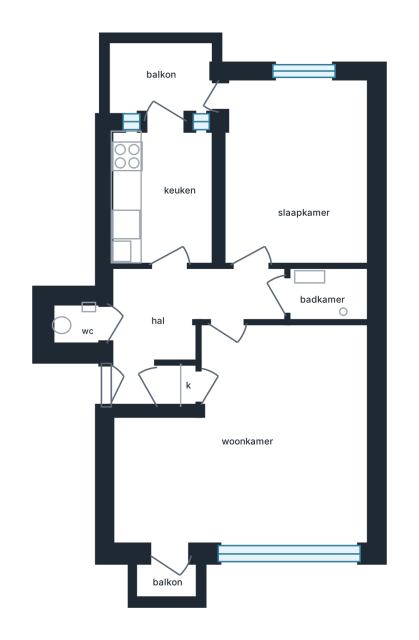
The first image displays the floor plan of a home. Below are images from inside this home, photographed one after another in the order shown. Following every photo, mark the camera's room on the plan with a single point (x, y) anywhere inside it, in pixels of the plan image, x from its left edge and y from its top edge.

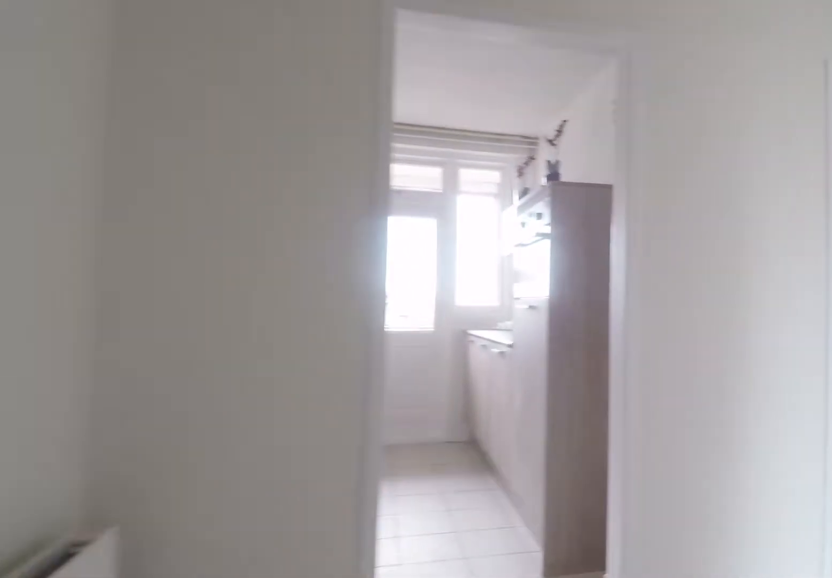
(176, 319)
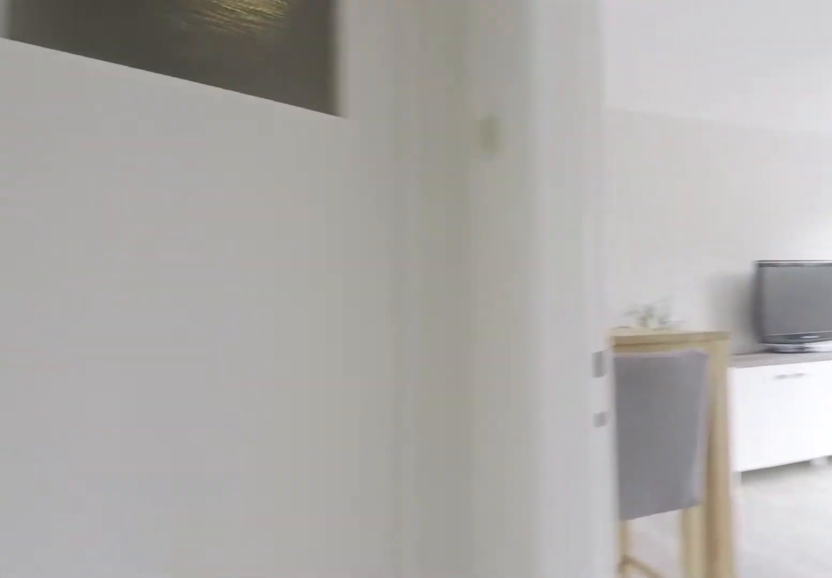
(176, 319)
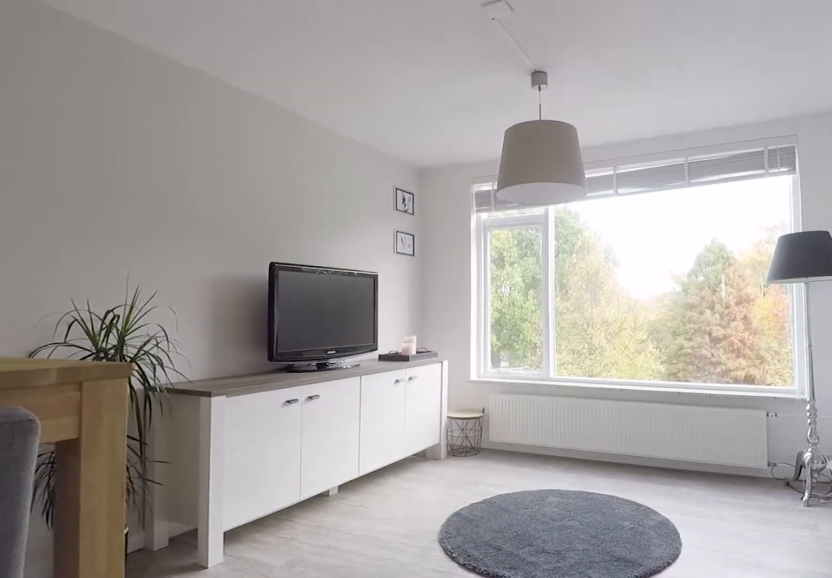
(125, 529)
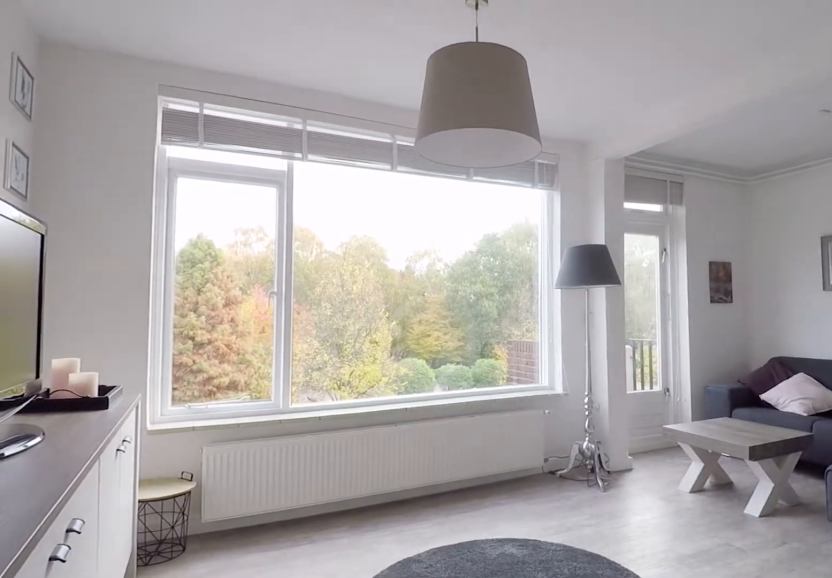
(303, 424)
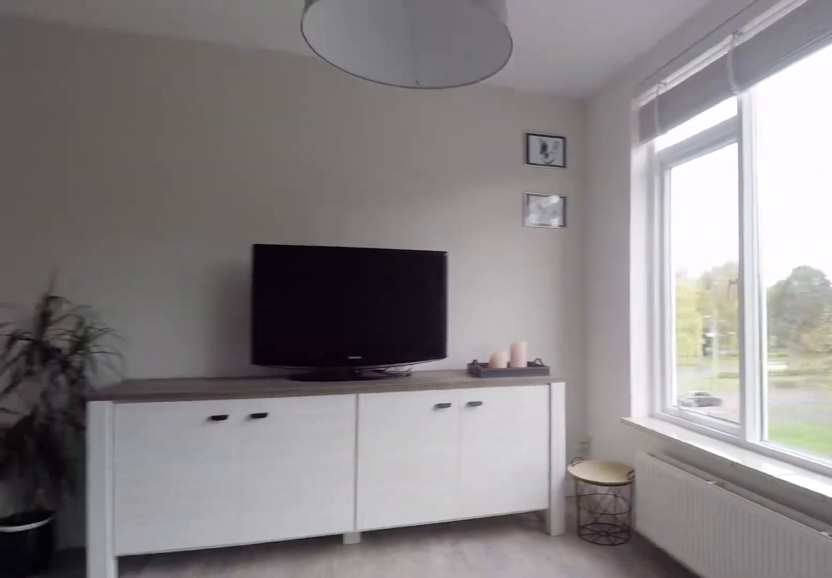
(349, 475)
